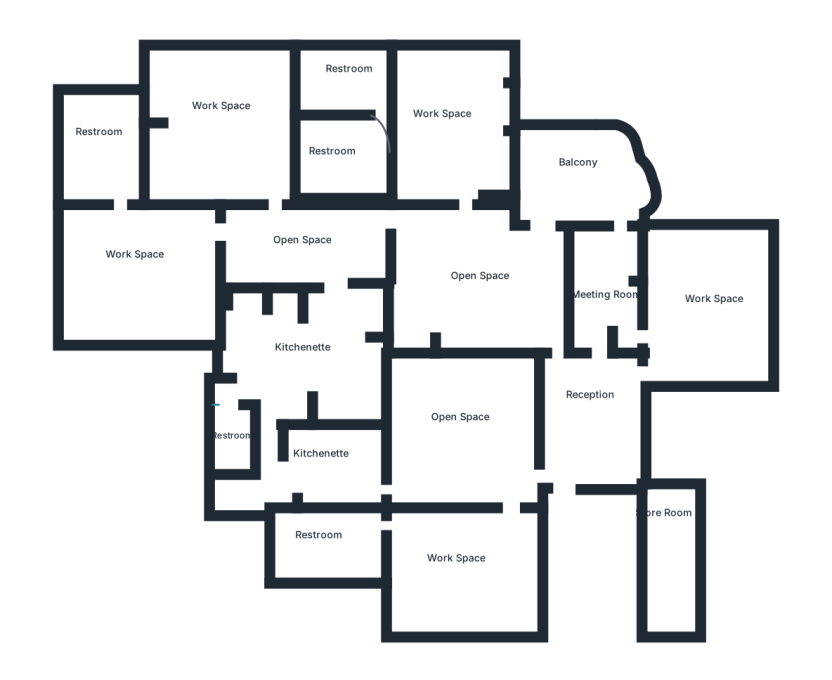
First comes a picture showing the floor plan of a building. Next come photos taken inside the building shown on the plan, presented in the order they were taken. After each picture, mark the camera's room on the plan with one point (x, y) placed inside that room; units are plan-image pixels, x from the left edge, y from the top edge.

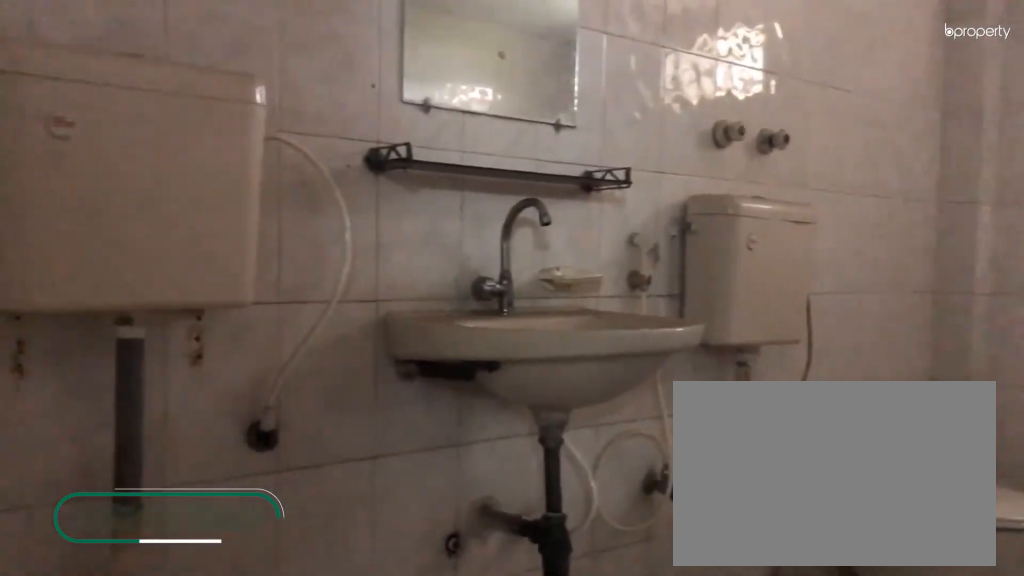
(113, 153)
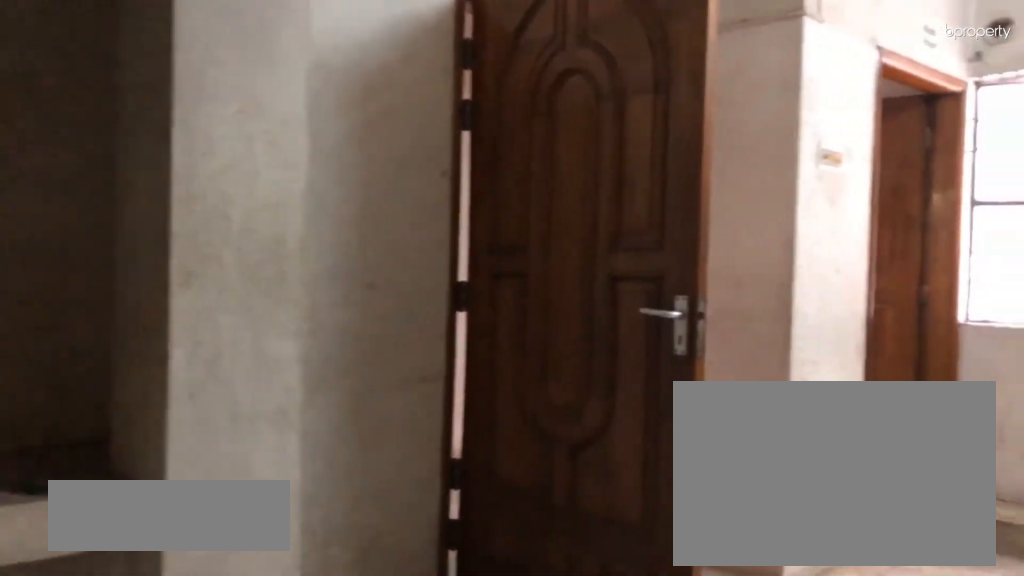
(337, 357)
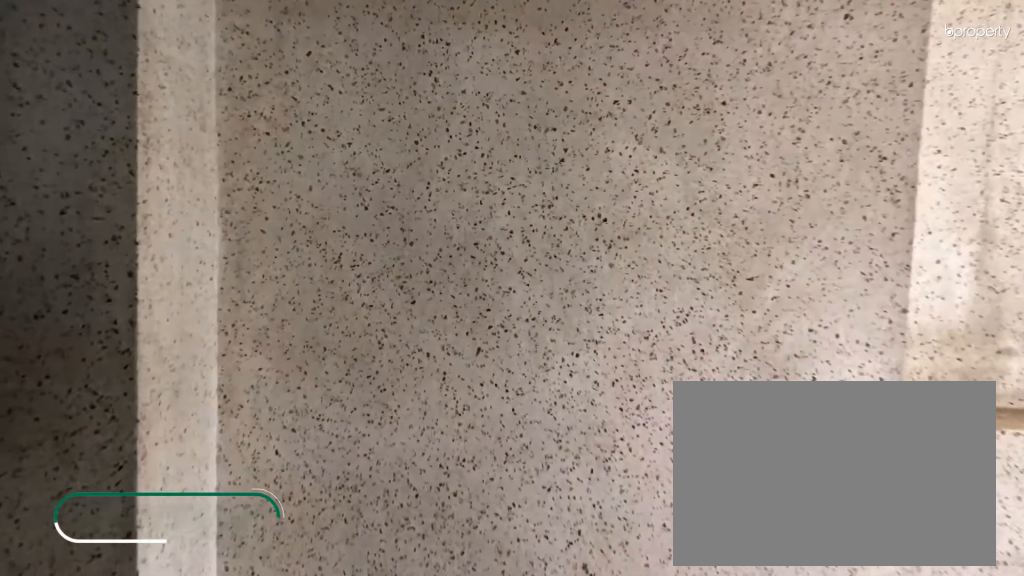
(337, 472)
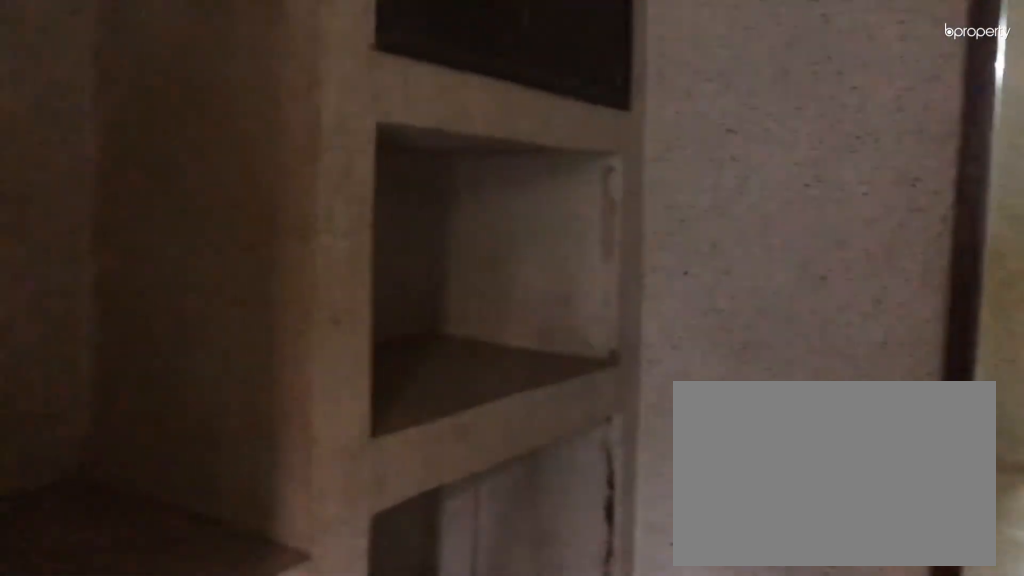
(337, 472)
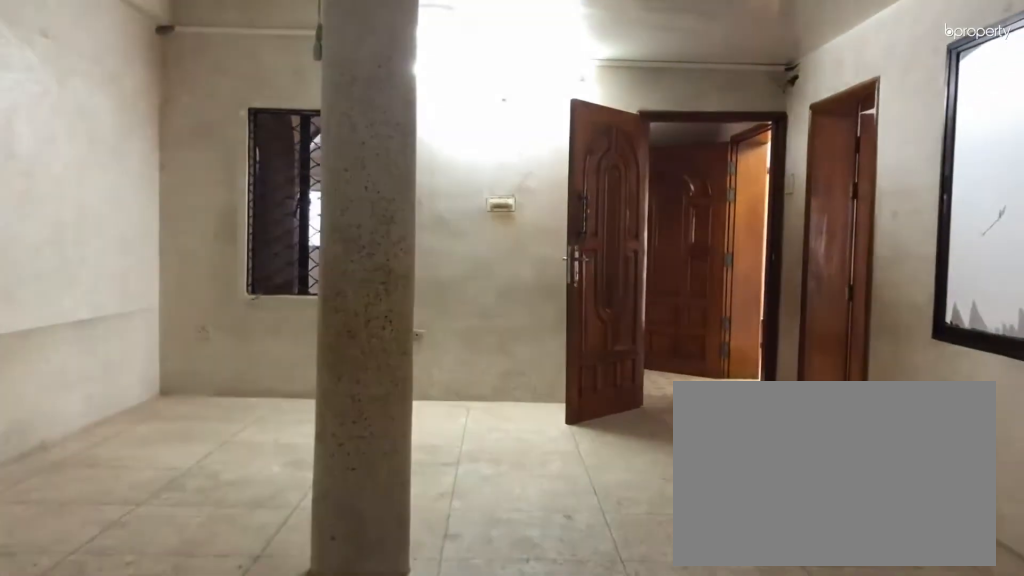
(483, 449)
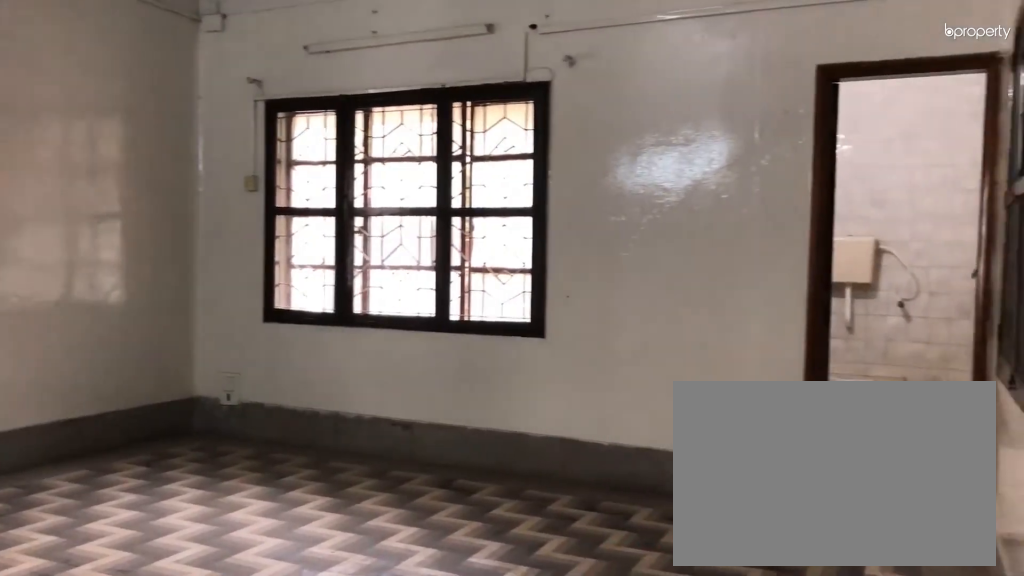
(443, 553)
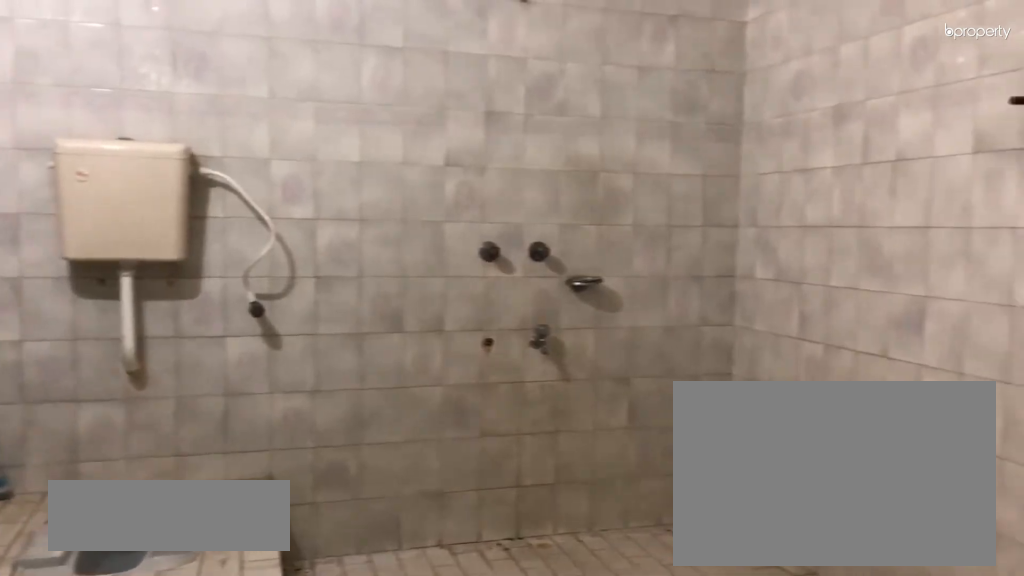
(330, 533)
